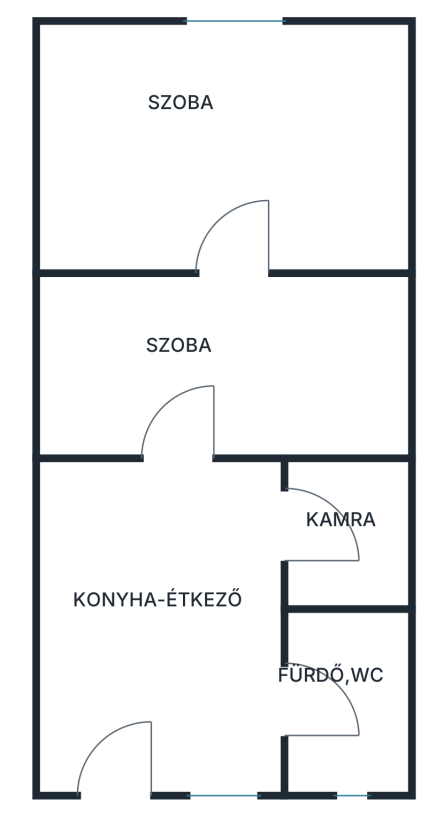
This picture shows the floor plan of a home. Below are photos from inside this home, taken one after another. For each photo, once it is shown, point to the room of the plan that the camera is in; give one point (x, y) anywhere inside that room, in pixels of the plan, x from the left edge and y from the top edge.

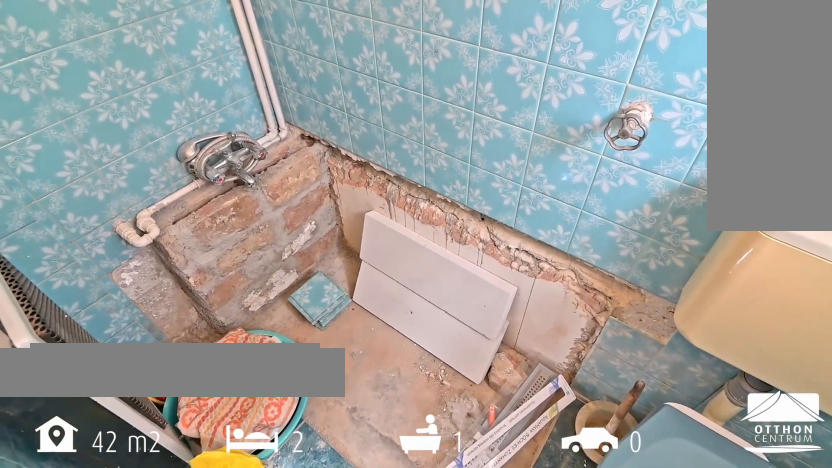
(349, 693)
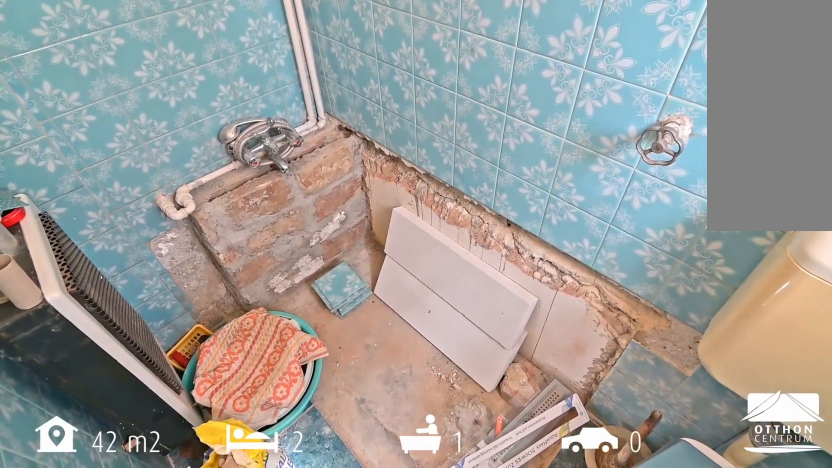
(348, 693)
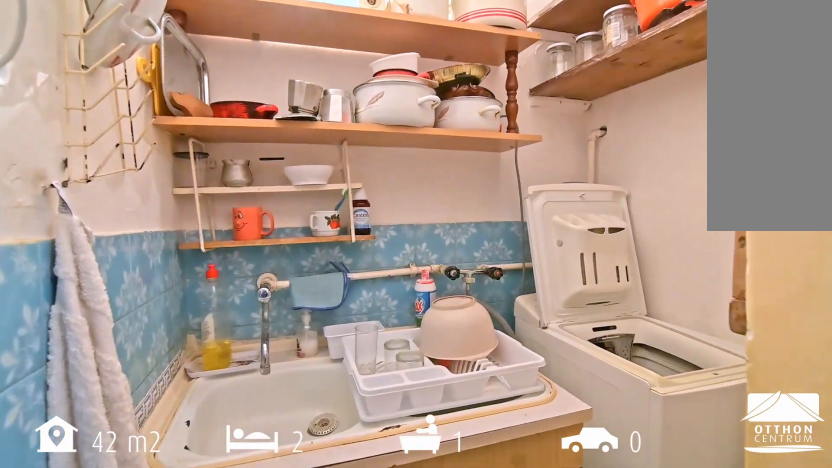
(354, 532)
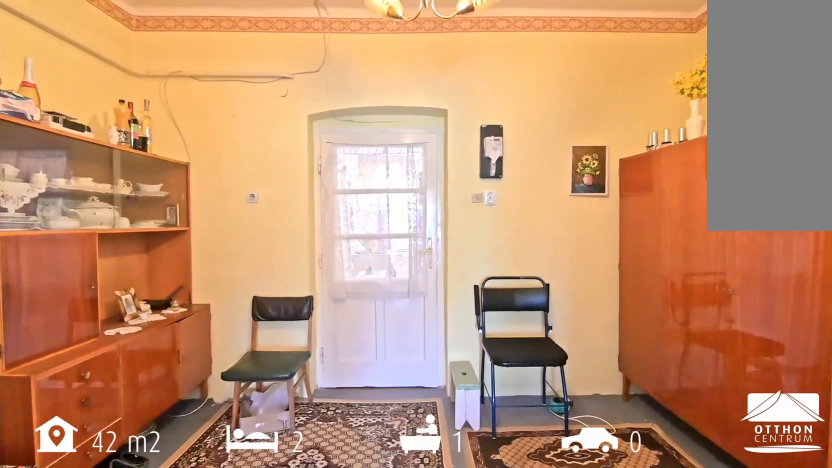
(215, 371)
